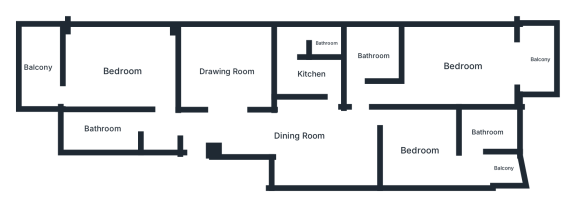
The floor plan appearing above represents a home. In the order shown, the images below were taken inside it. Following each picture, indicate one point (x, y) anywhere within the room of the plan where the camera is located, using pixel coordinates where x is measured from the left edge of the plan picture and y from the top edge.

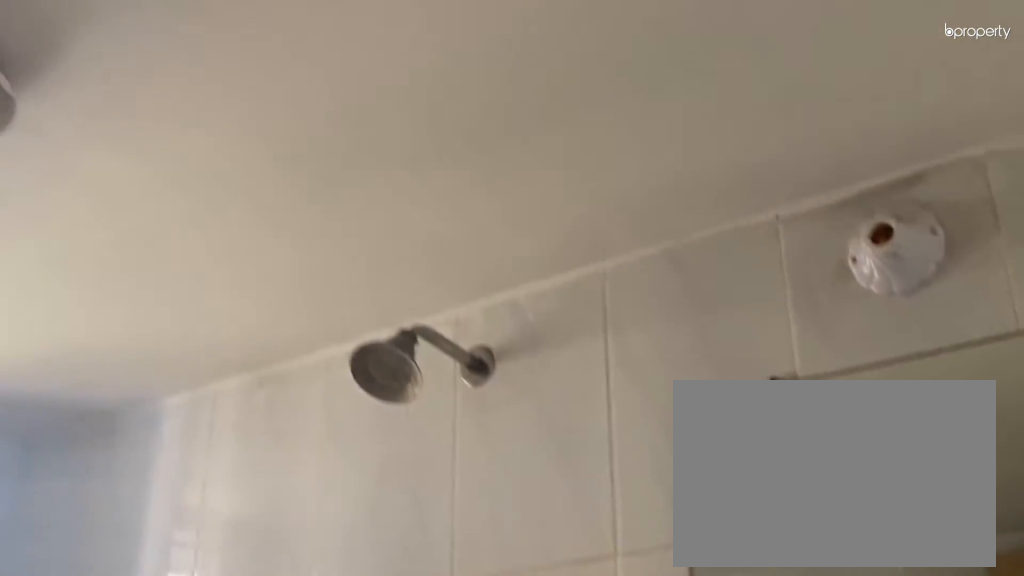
(373, 55)
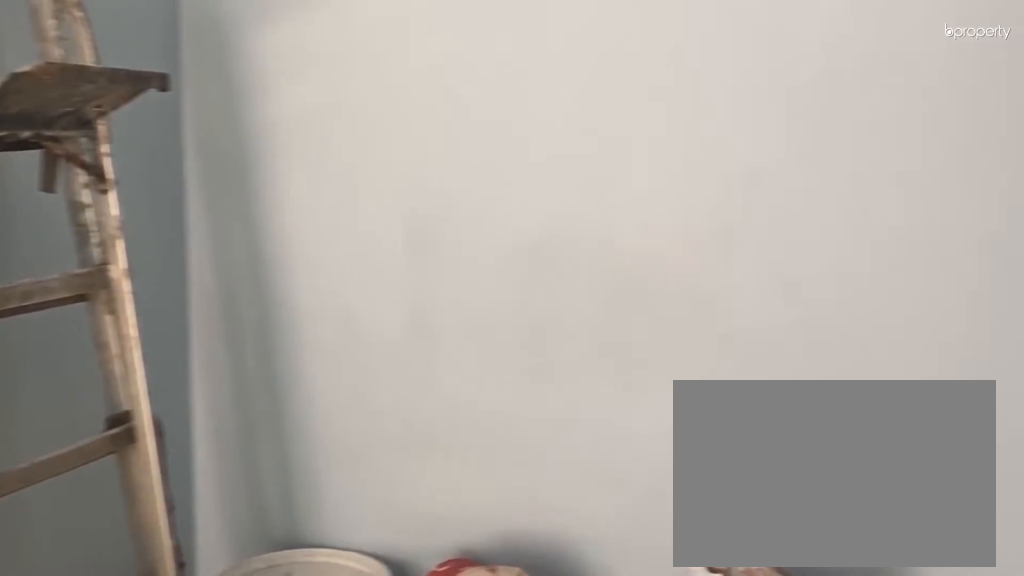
(420, 151)
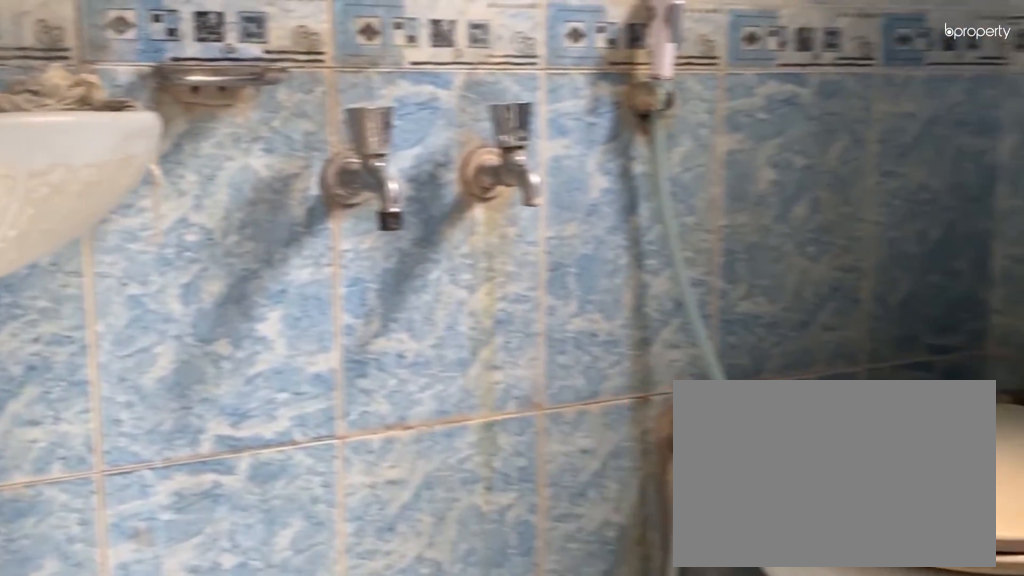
(488, 133)
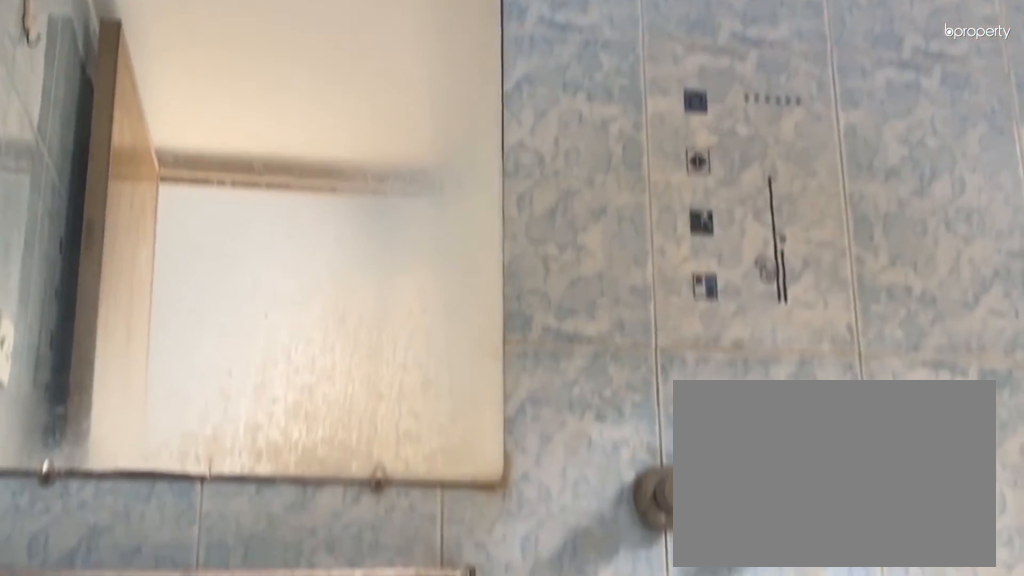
(488, 133)
